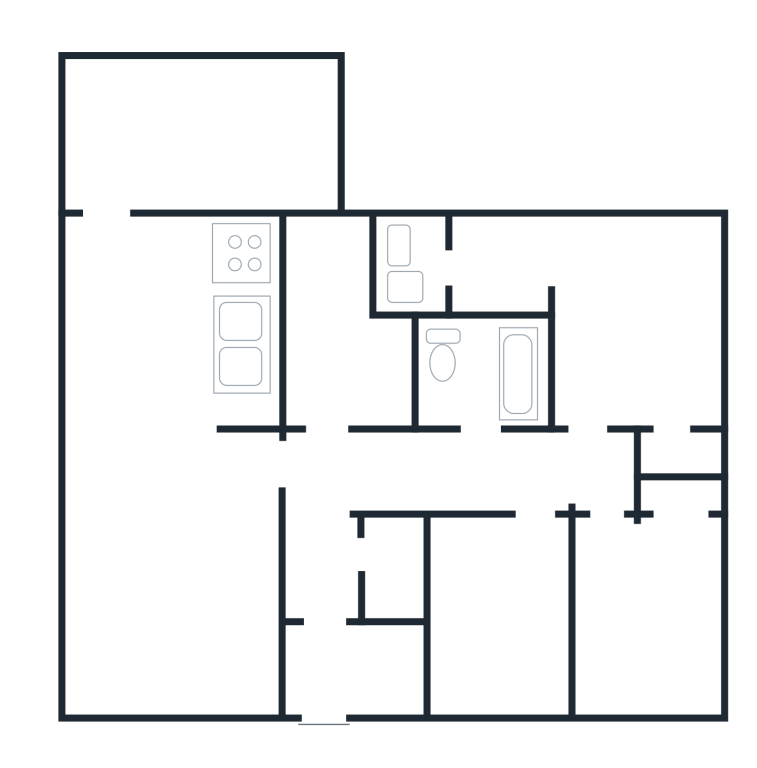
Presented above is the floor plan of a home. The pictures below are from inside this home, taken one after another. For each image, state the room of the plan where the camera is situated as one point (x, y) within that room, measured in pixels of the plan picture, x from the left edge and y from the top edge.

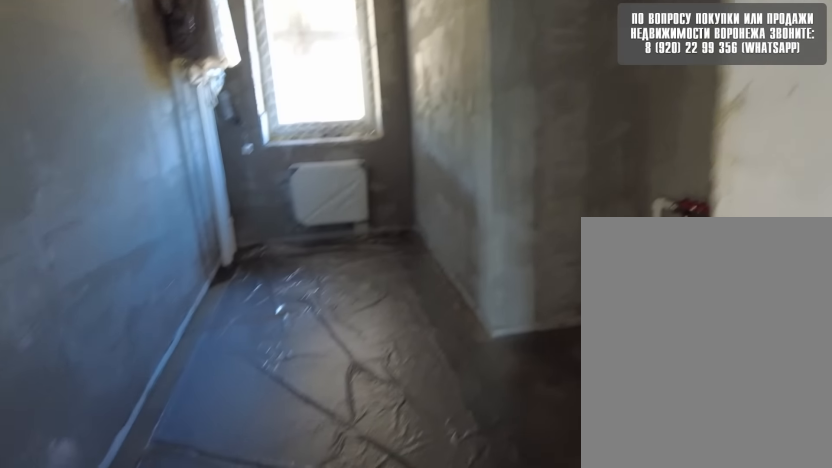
(347, 418)
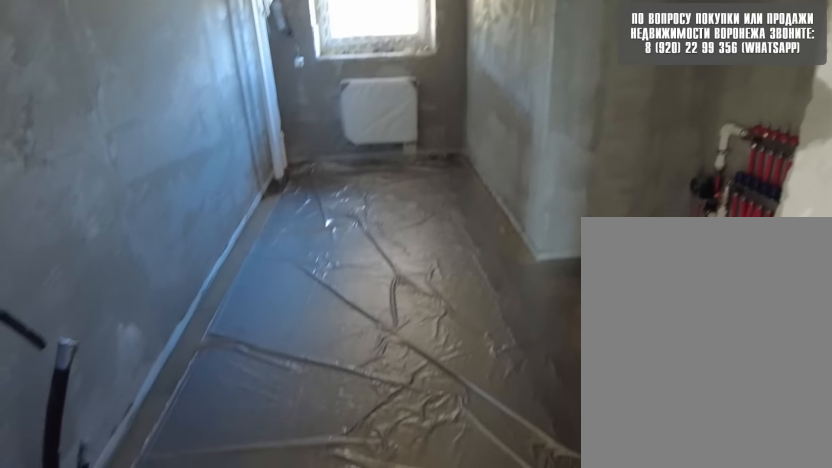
(351, 400)
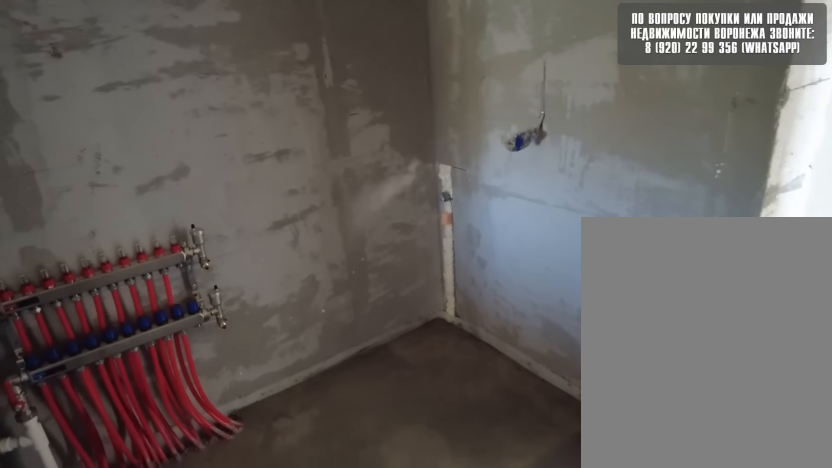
(355, 376)
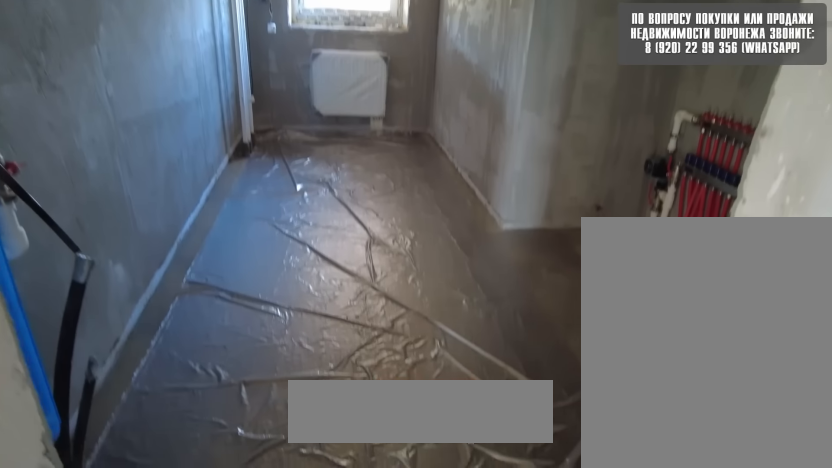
(352, 381)
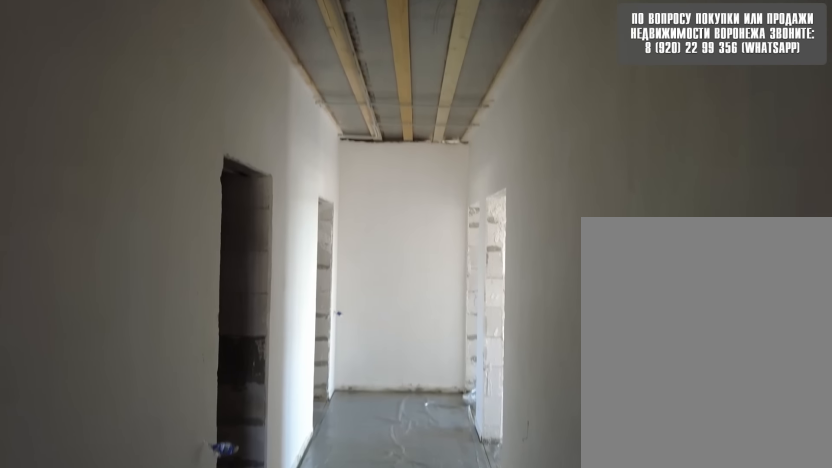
(337, 494)
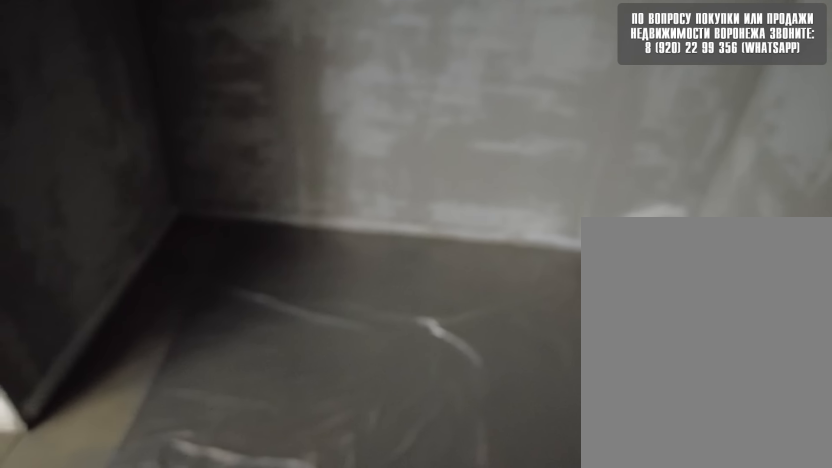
(503, 497)
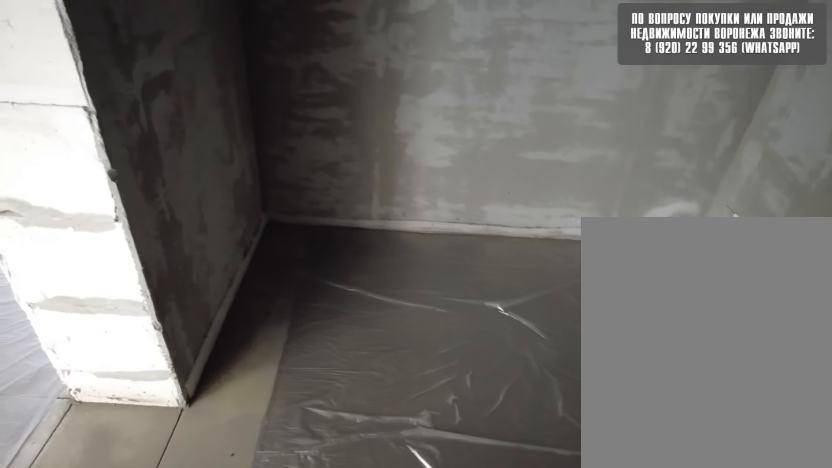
(503, 497)
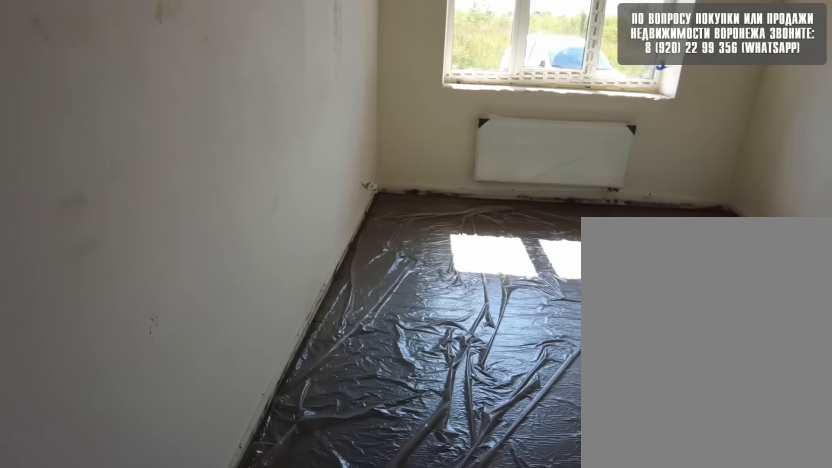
(512, 542)
